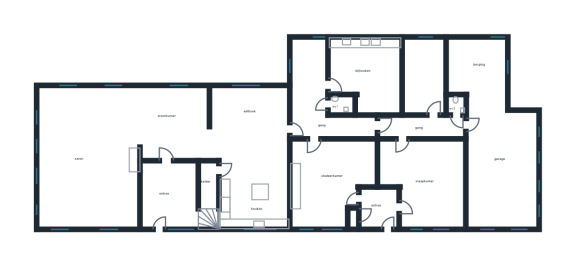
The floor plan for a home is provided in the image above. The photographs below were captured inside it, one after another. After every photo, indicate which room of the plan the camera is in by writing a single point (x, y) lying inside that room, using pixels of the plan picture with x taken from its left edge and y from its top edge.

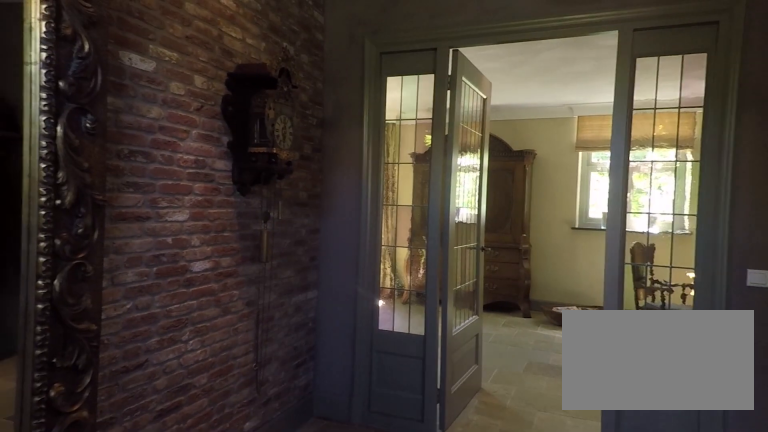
(170, 195)
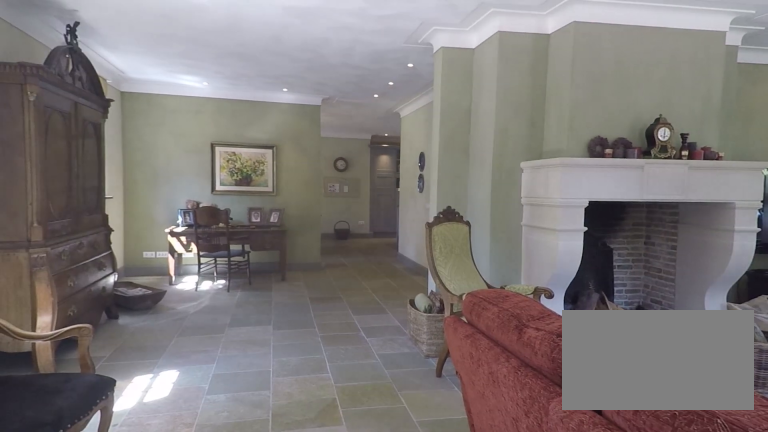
(114, 148)
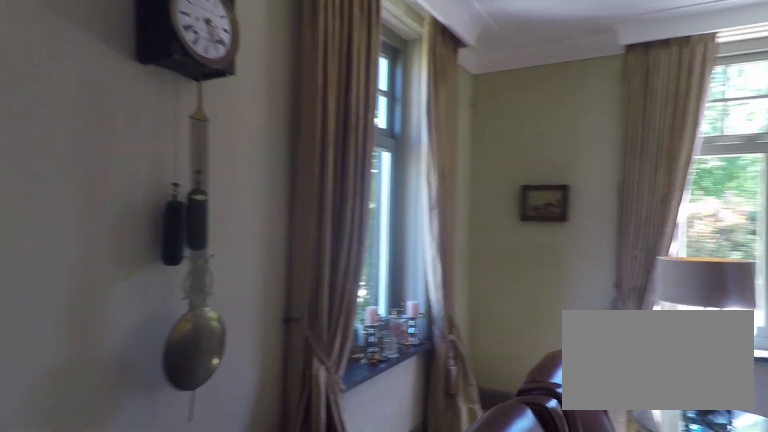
(114, 148)
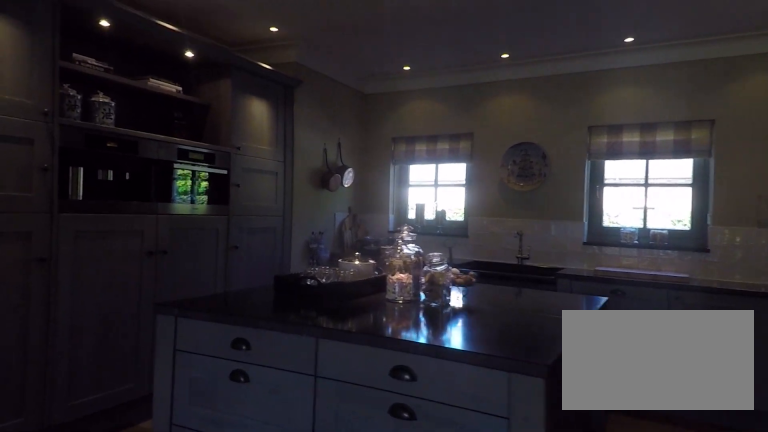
(252, 156)
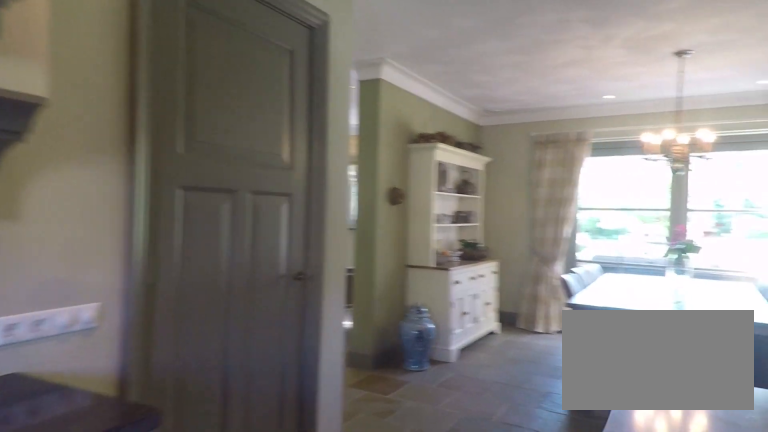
(252, 156)
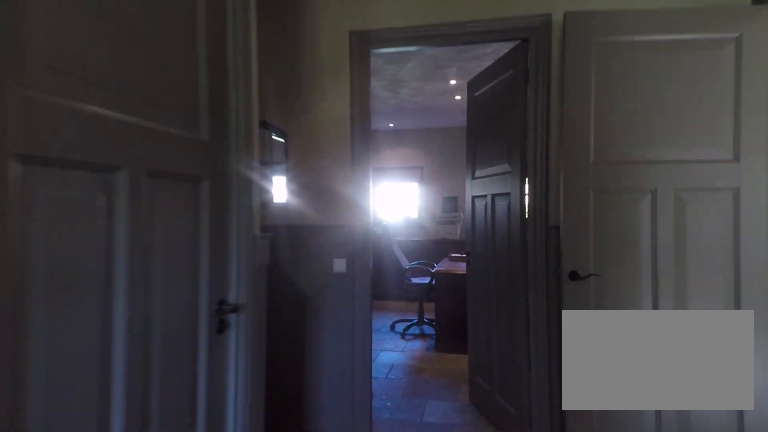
(309, 114)
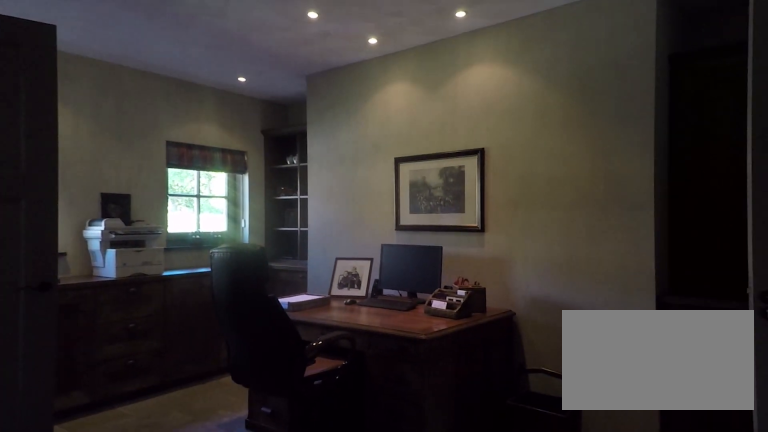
(331, 180)
